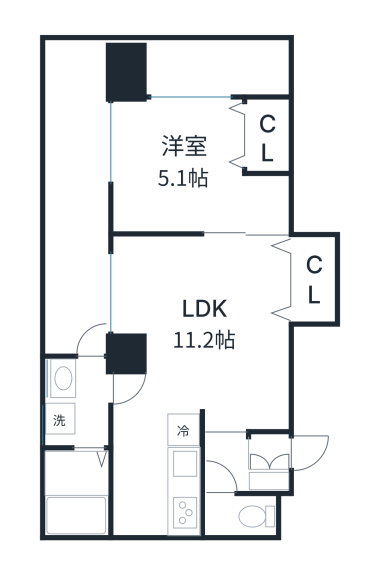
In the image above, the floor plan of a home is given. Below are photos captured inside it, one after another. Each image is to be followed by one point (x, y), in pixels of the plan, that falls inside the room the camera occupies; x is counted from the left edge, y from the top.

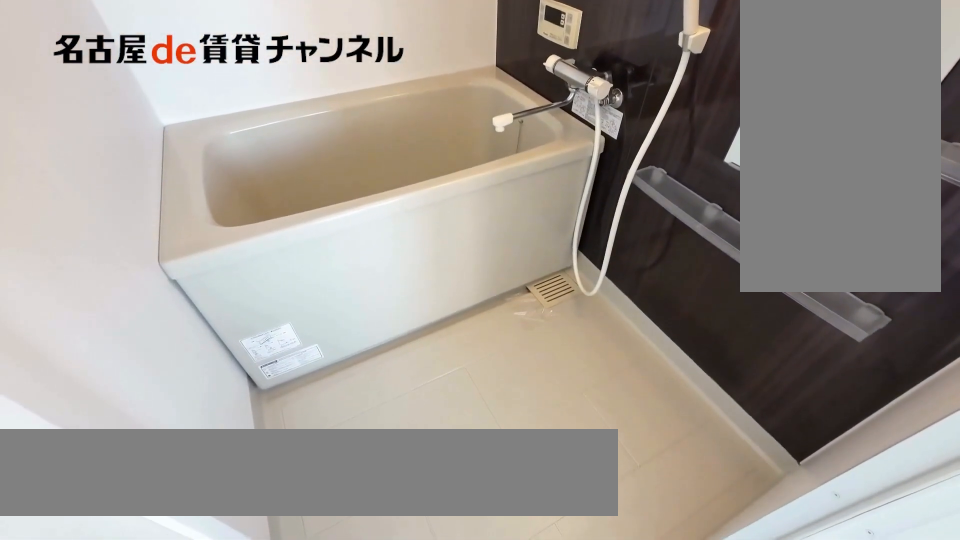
(79, 490)
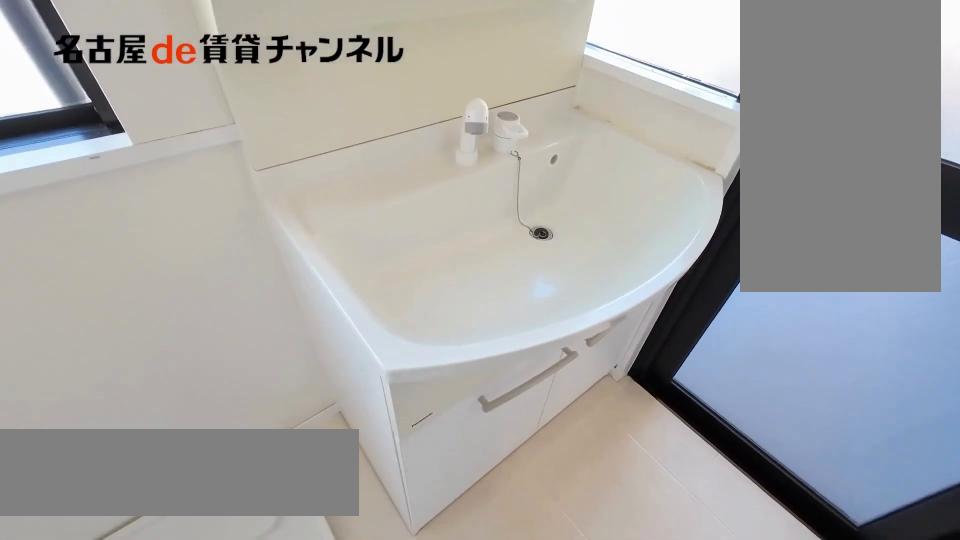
(79, 401)
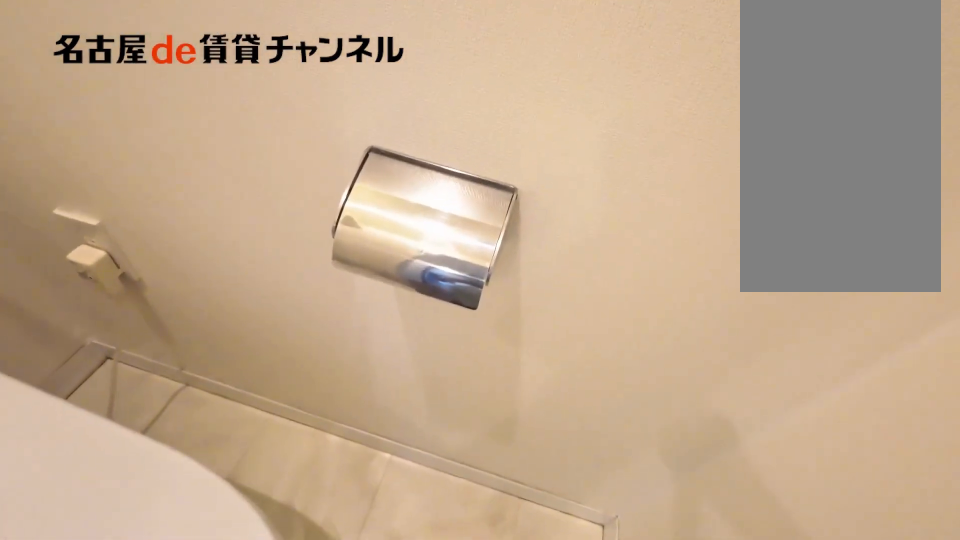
(242, 513)
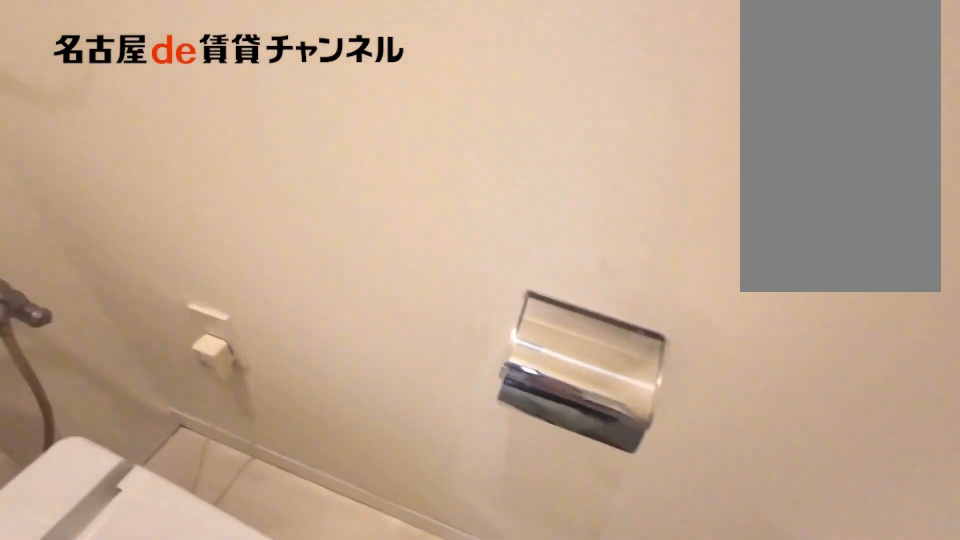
(242, 513)
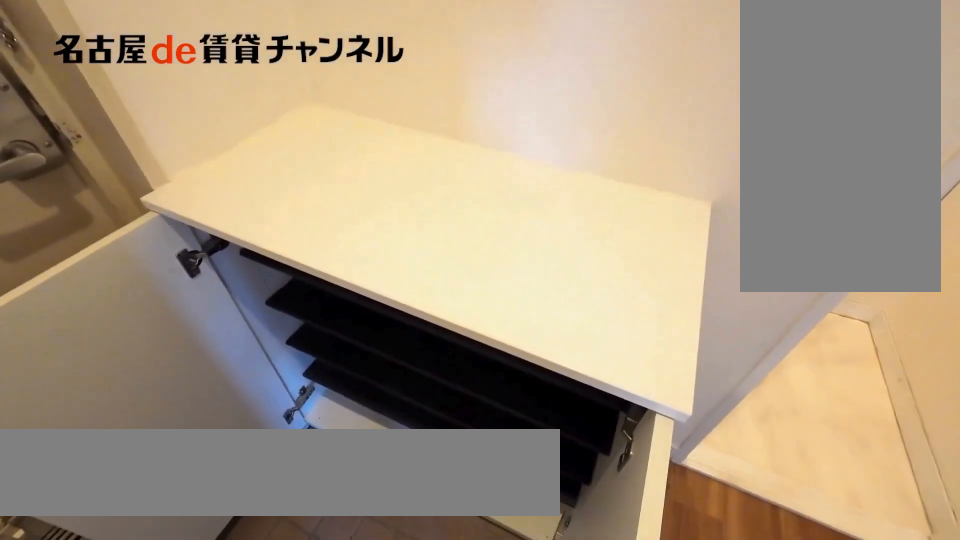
(271, 482)
